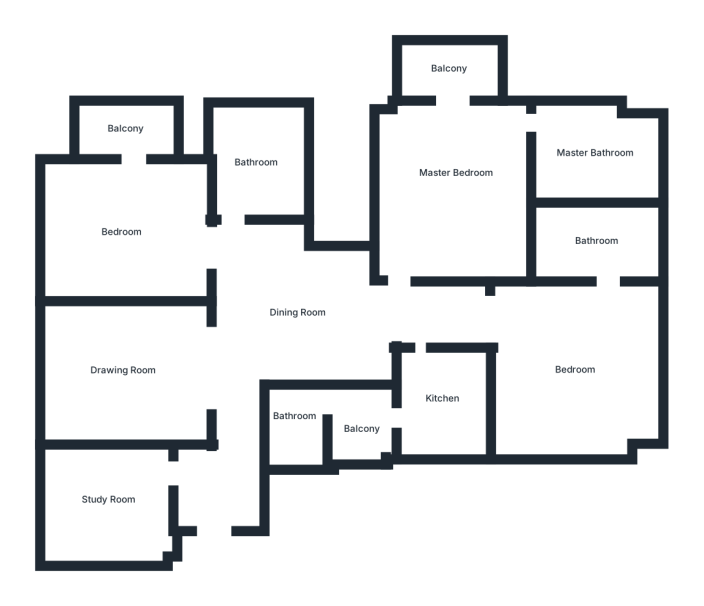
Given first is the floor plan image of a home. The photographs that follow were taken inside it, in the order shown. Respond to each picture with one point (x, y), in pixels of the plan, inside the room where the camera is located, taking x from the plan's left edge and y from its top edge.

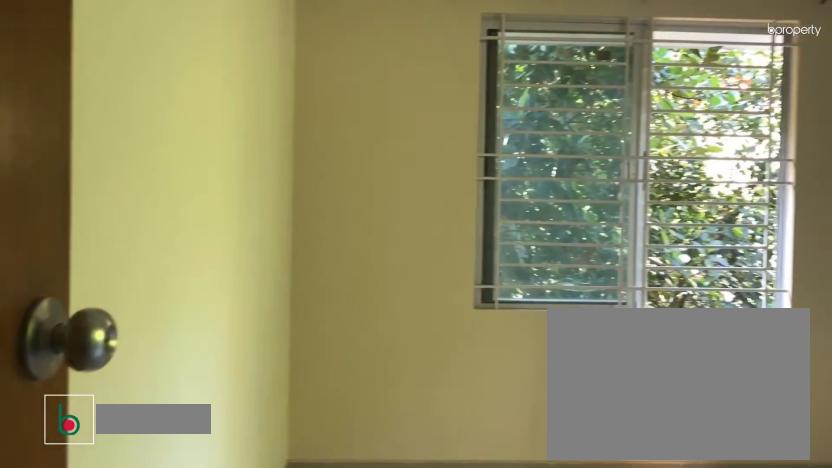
(121, 232)
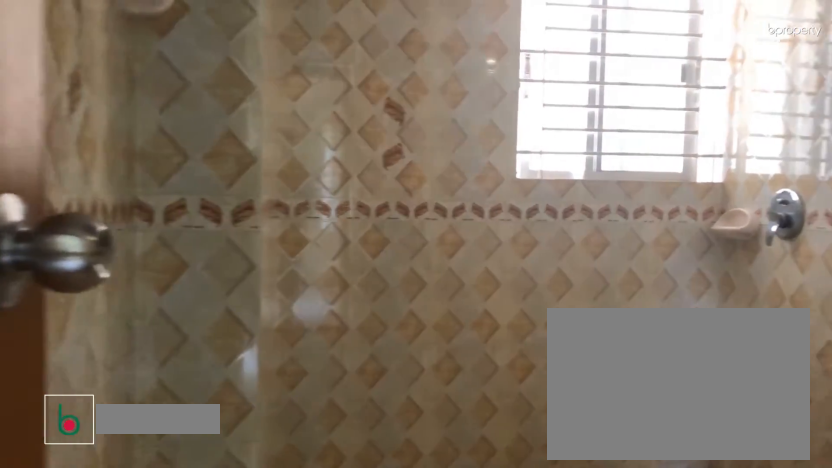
(594, 153)
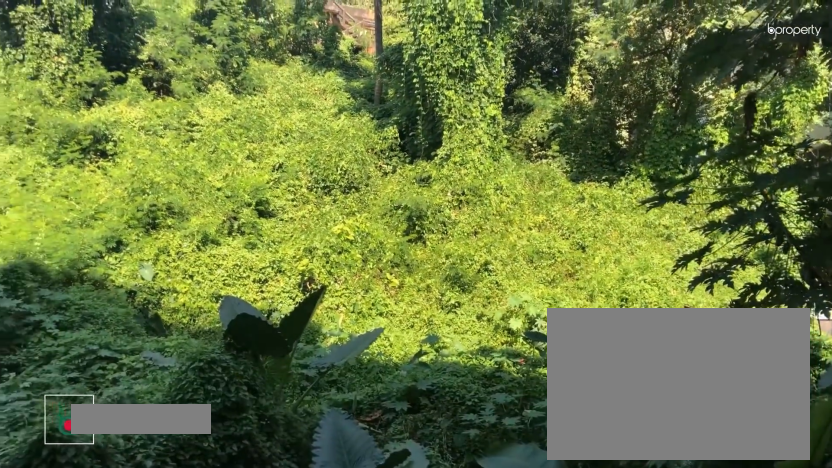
(450, 68)
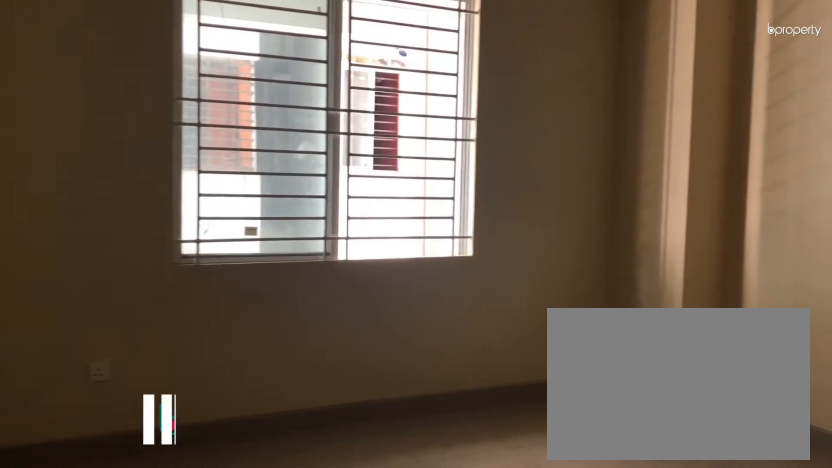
(574, 368)
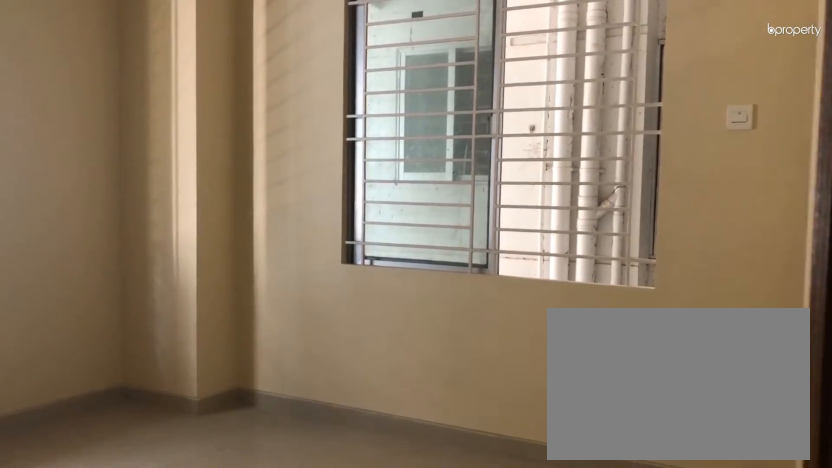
(574, 368)
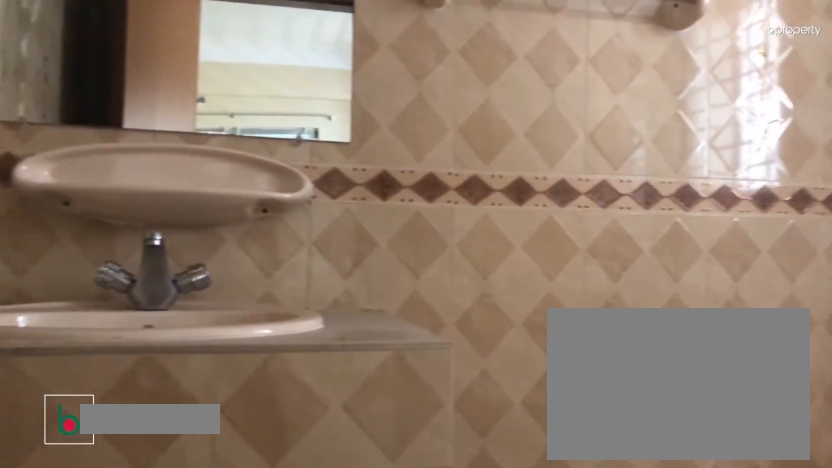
(596, 240)
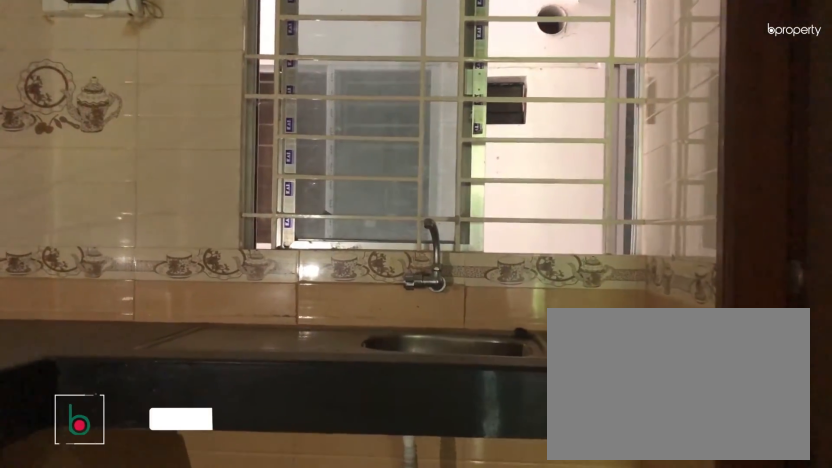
(444, 401)
